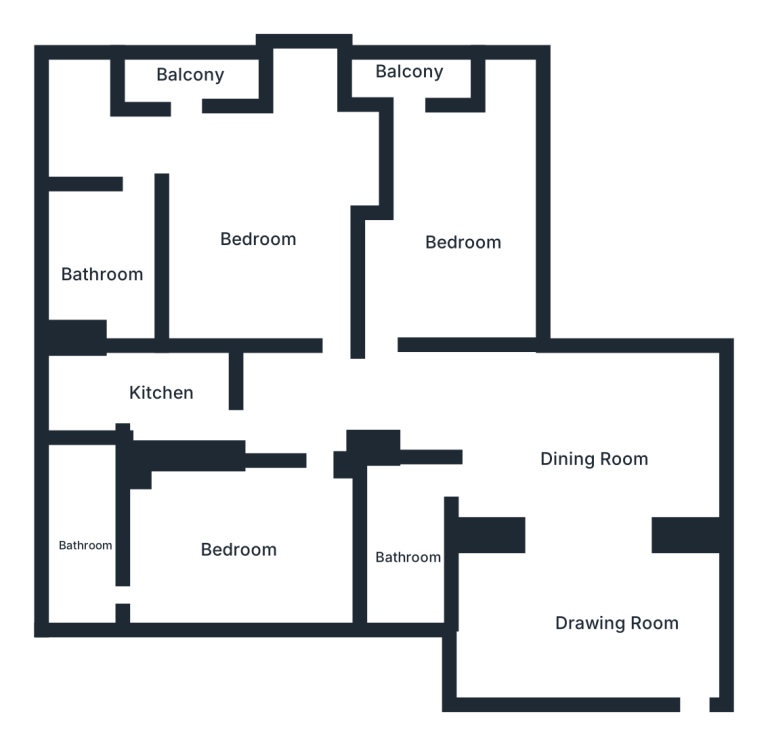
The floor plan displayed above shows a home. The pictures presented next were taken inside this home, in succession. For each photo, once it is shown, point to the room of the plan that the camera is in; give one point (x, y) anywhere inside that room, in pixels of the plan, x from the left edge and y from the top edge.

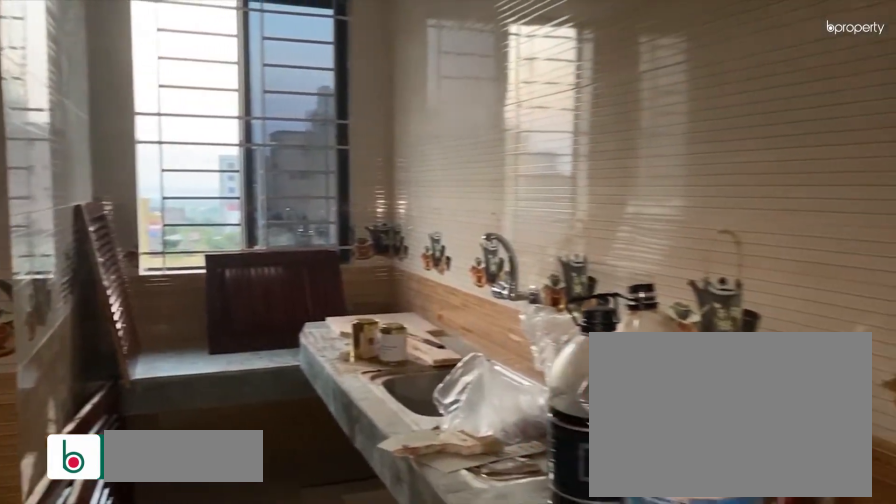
(159, 391)
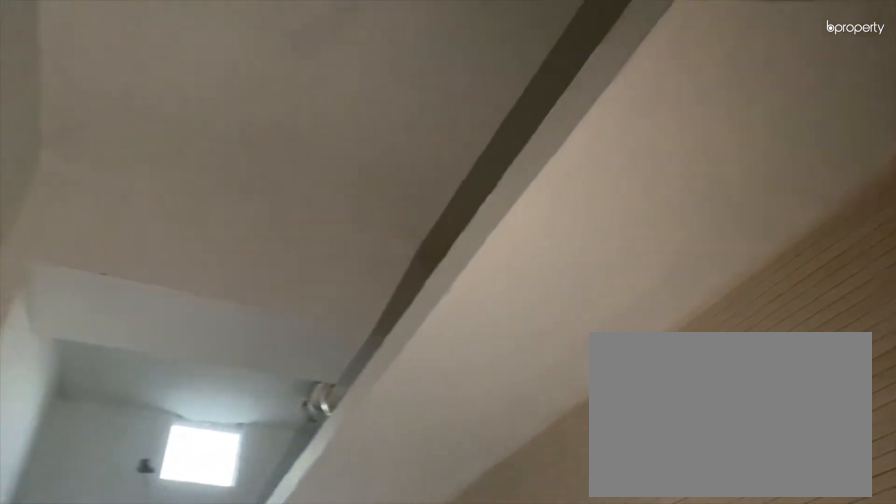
(159, 391)
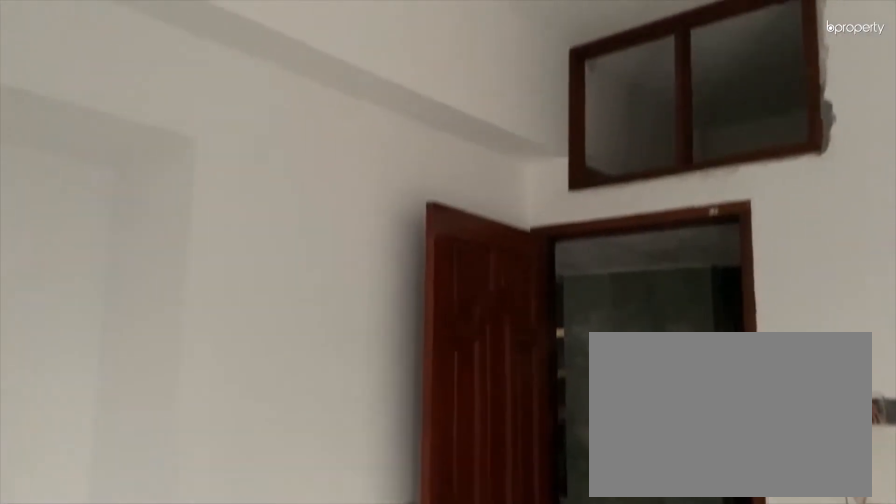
(264, 236)
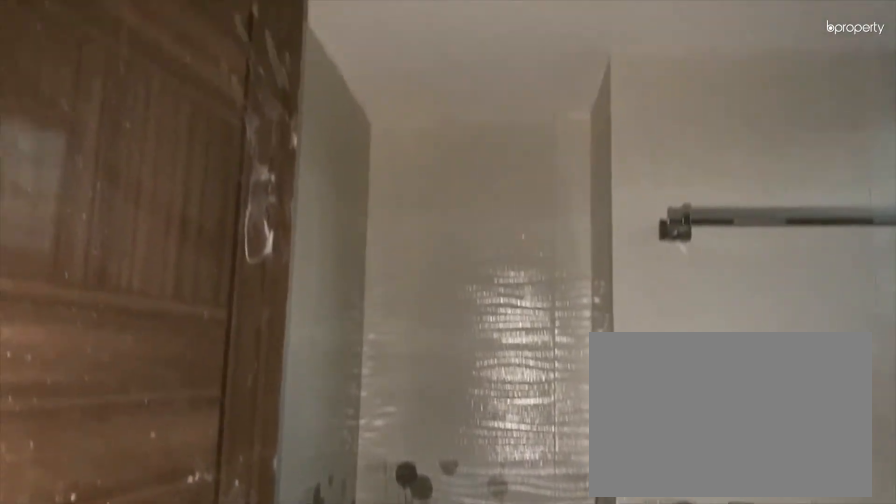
(103, 274)
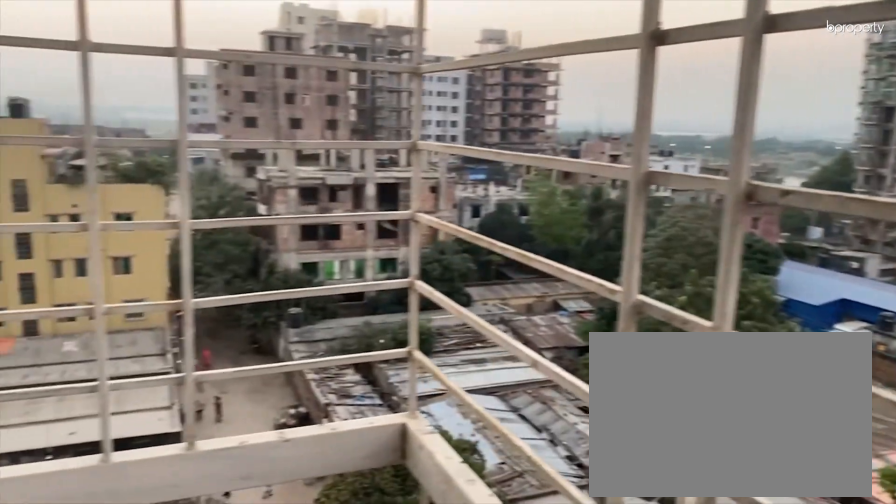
(191, 80)
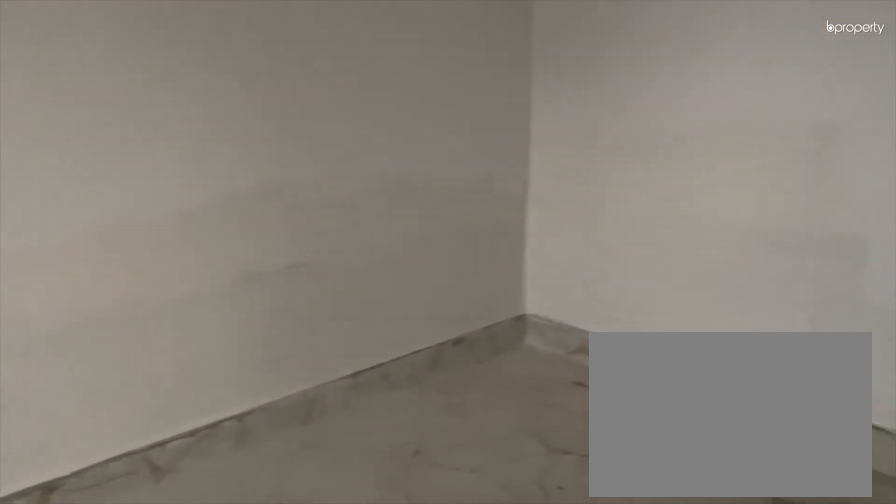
(469, 248)
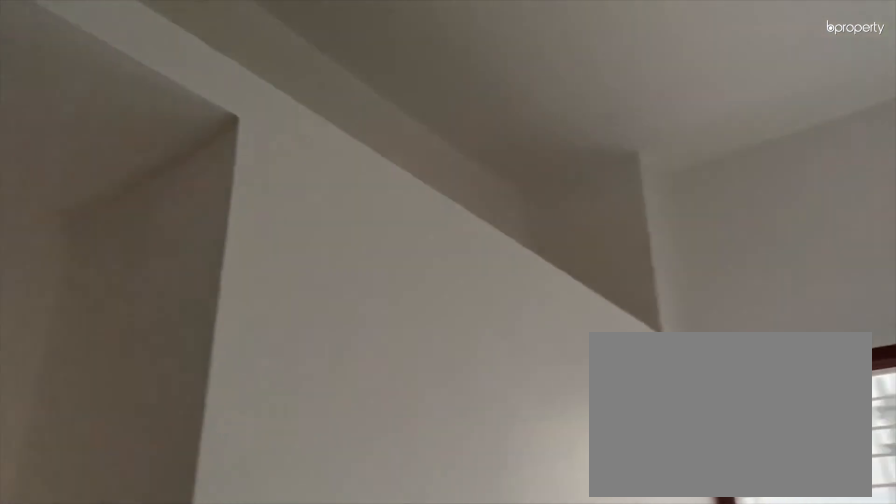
(469, 248)
